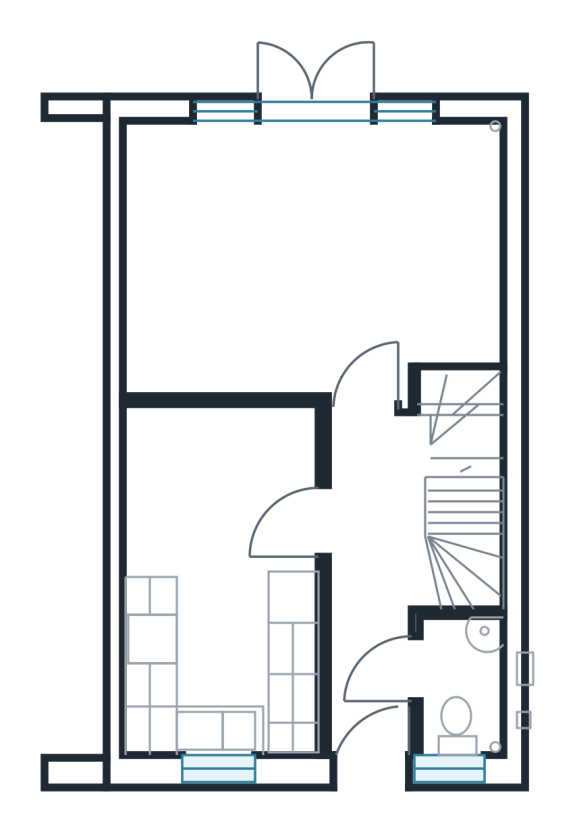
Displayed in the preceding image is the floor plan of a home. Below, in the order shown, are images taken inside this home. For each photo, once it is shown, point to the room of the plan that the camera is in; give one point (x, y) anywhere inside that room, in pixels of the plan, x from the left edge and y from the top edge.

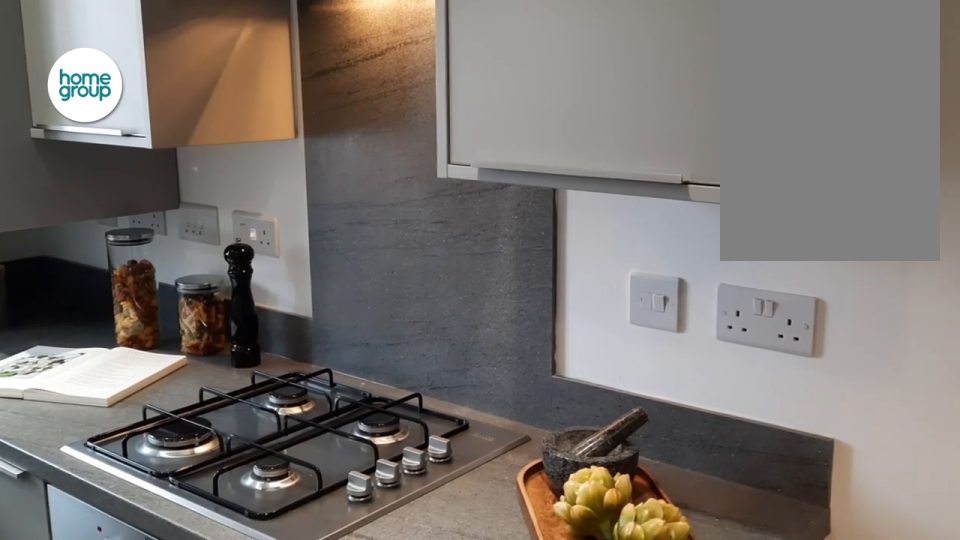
(224, 534)
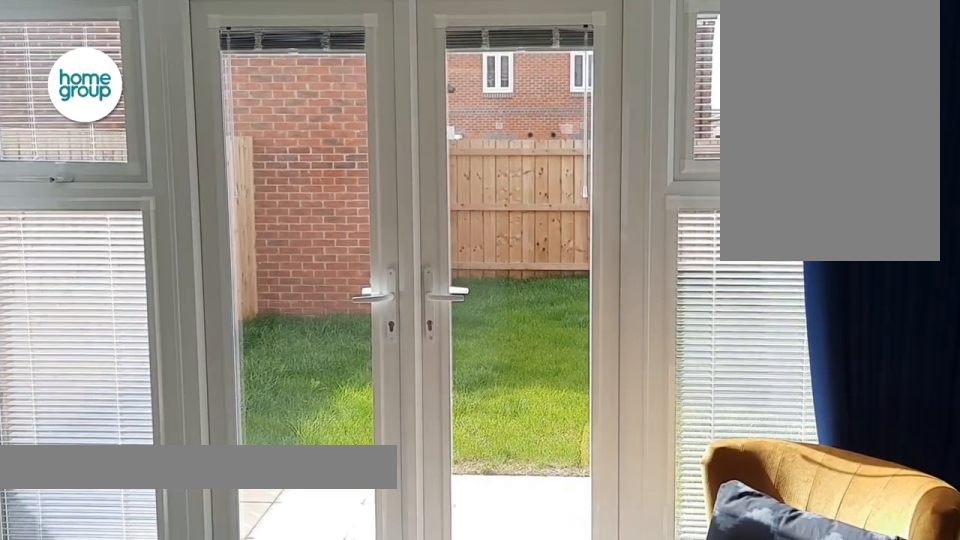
(312, 259)
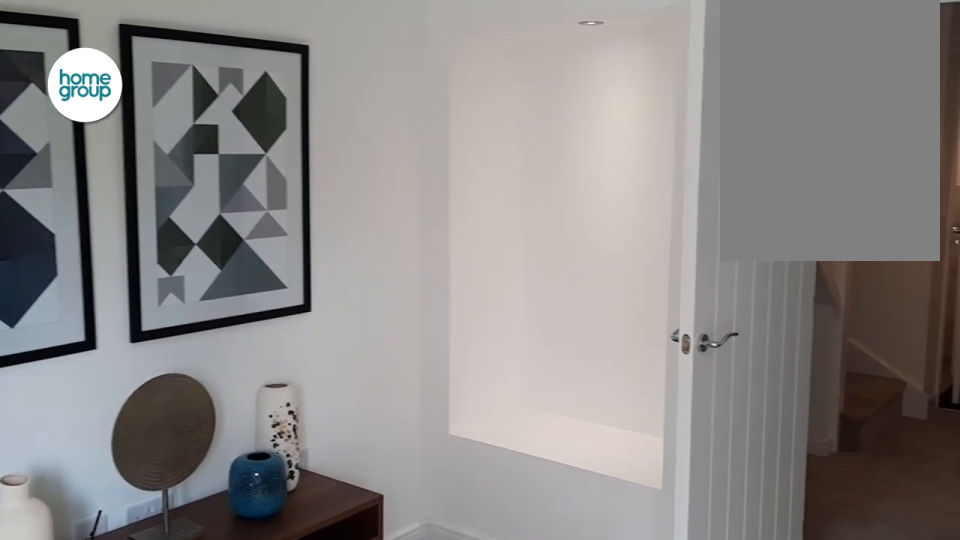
(312, 259)
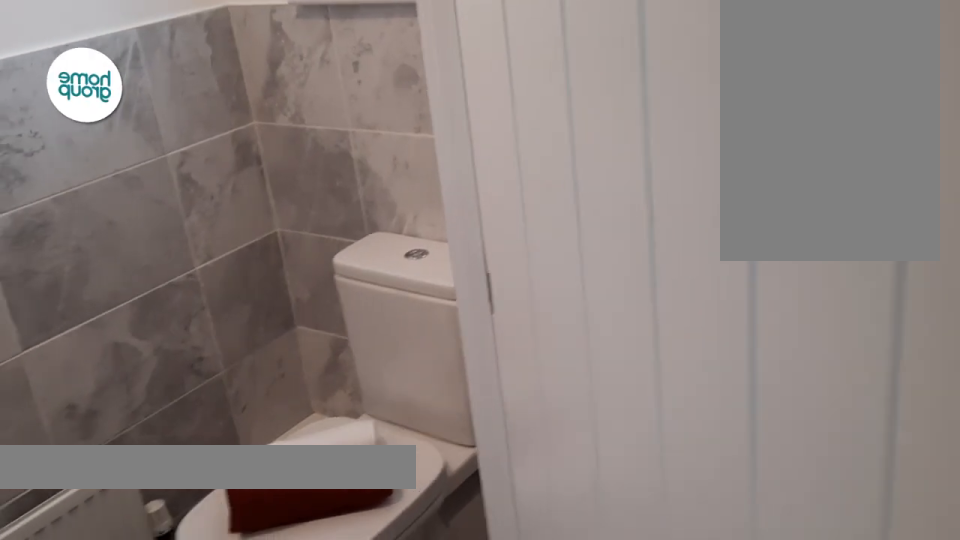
(458, 683)
